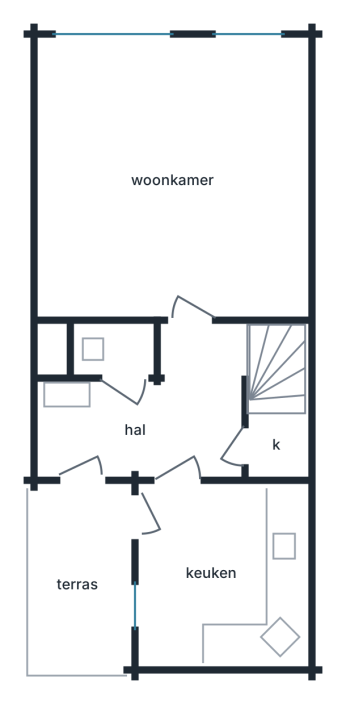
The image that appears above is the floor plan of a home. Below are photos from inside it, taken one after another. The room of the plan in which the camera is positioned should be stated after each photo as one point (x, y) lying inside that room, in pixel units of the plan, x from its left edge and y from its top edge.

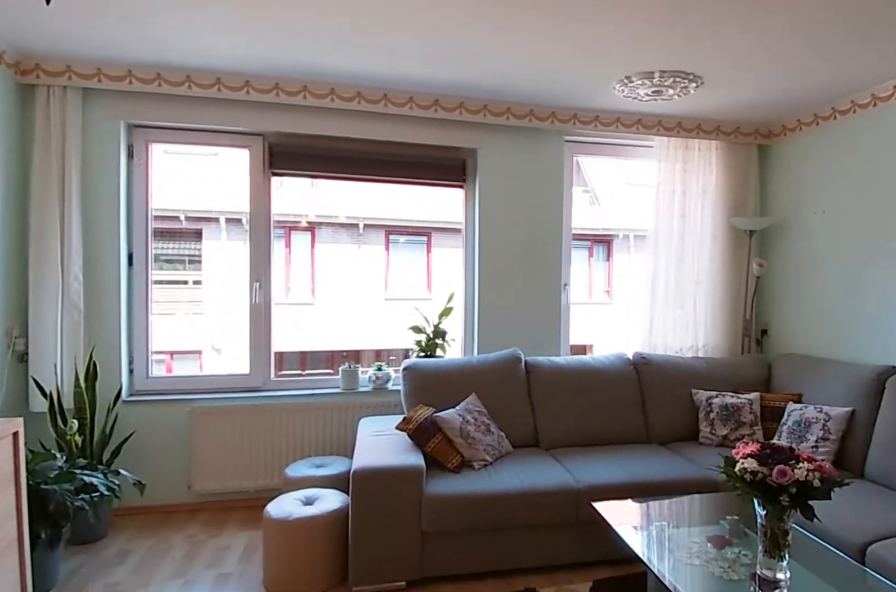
(173, 179)
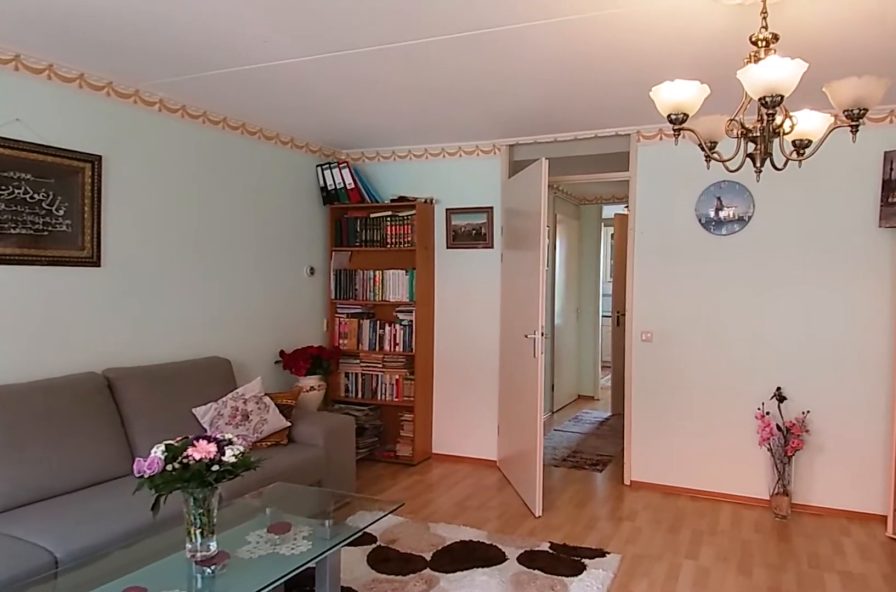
(173, 179)
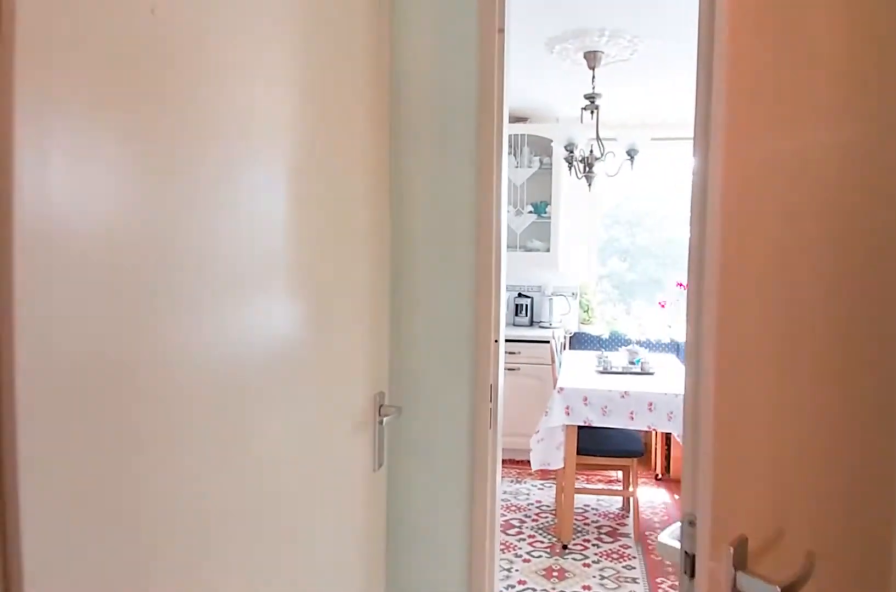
(160, 413)
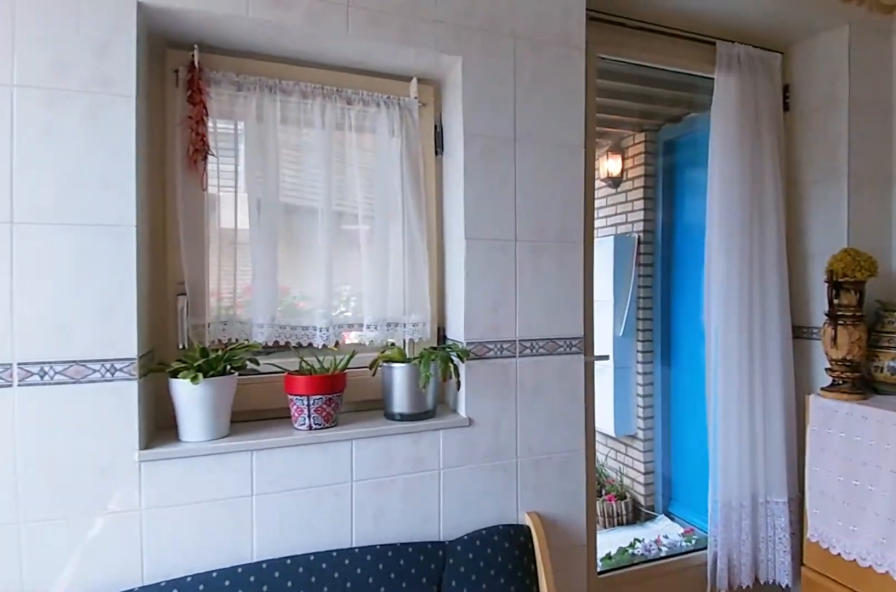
(222, 574)
